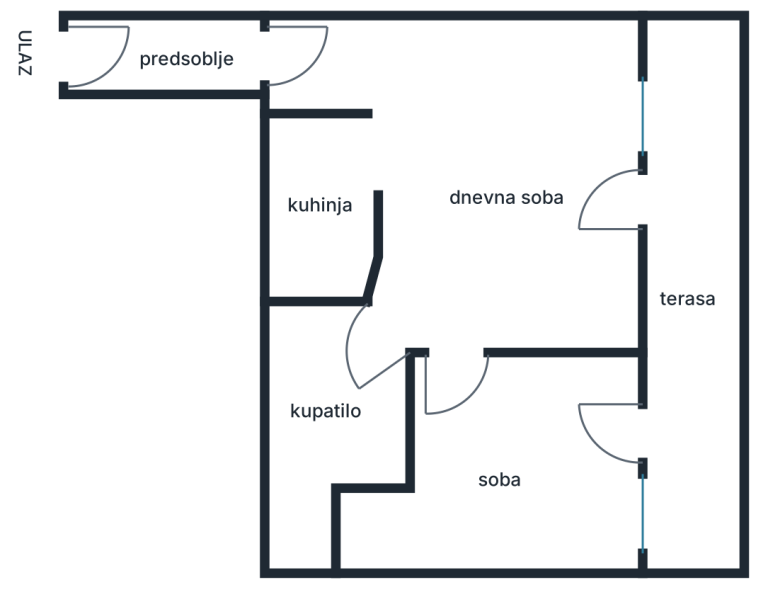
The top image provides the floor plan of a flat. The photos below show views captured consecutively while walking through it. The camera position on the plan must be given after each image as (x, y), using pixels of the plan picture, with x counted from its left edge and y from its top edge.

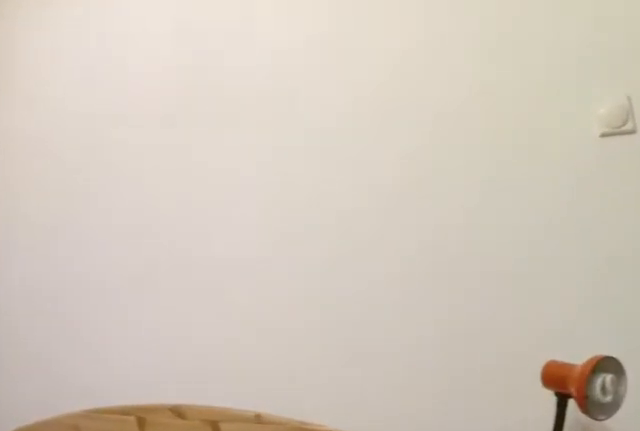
(442, 421)
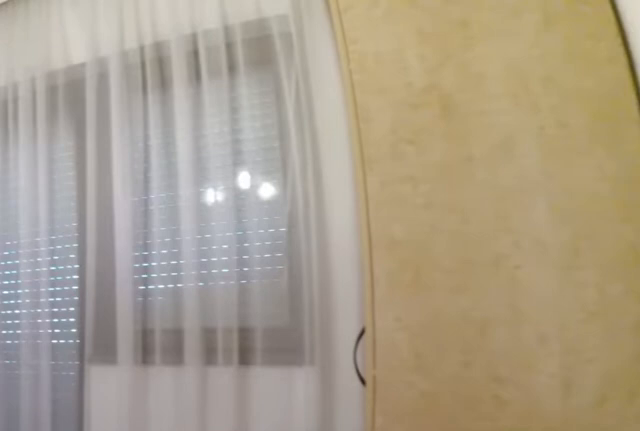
(432, 445)
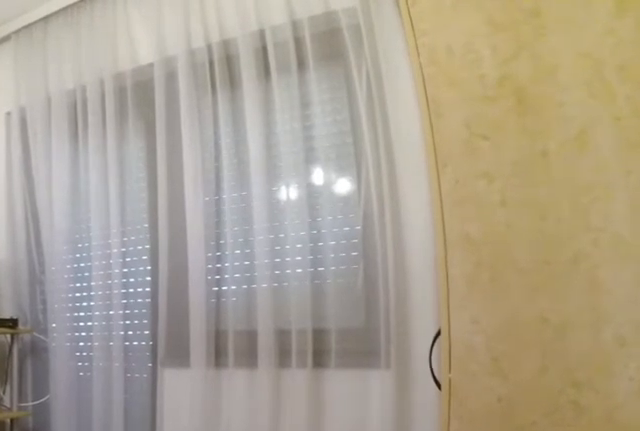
(434, 452)
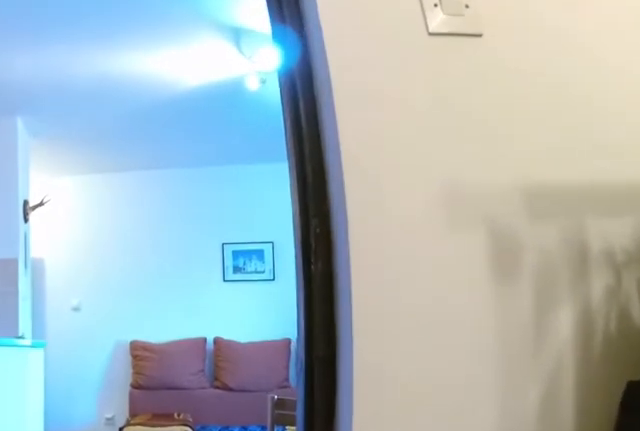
(452, 416)
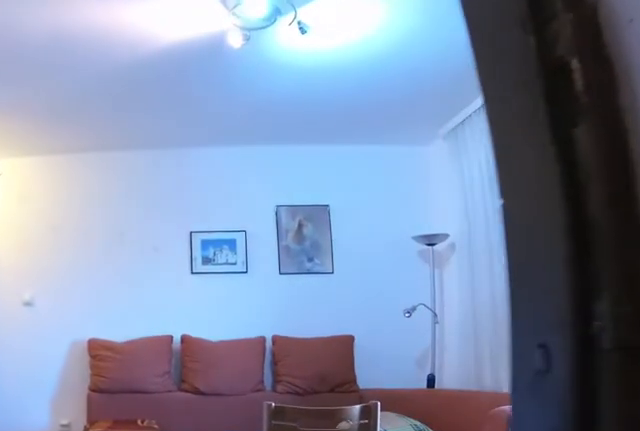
(453, 397)
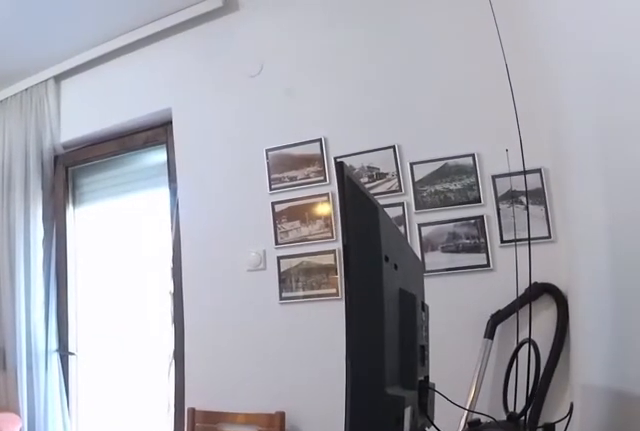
(471, 327)
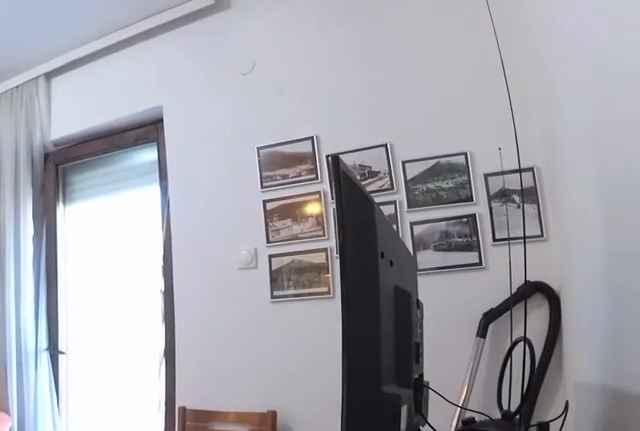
(476, 324)
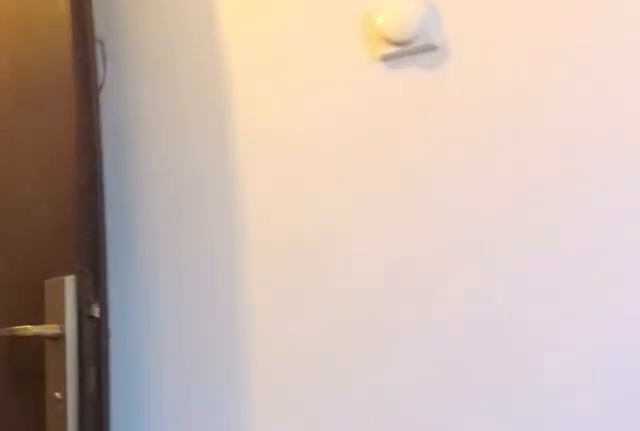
(394, 95)
